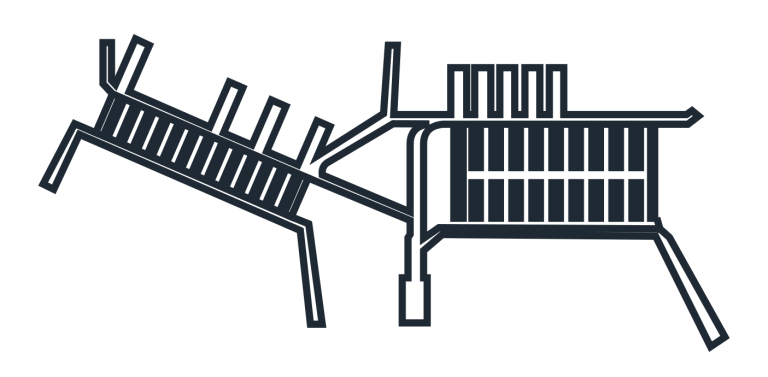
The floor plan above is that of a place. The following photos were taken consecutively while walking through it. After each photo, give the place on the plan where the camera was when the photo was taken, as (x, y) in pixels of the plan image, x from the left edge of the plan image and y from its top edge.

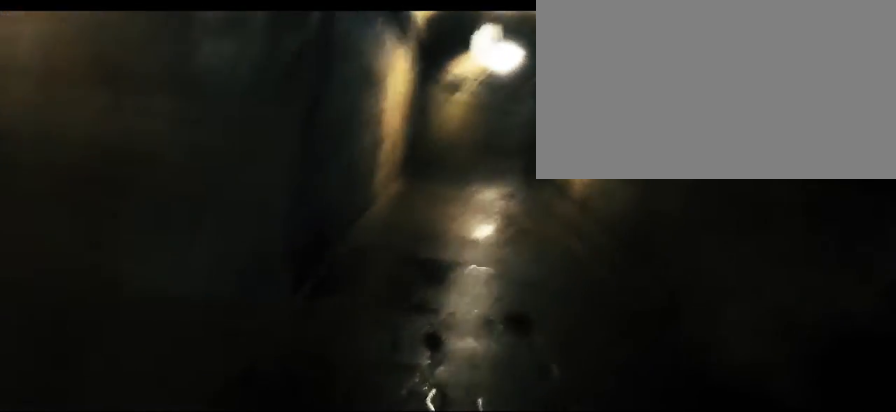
(627, 228)
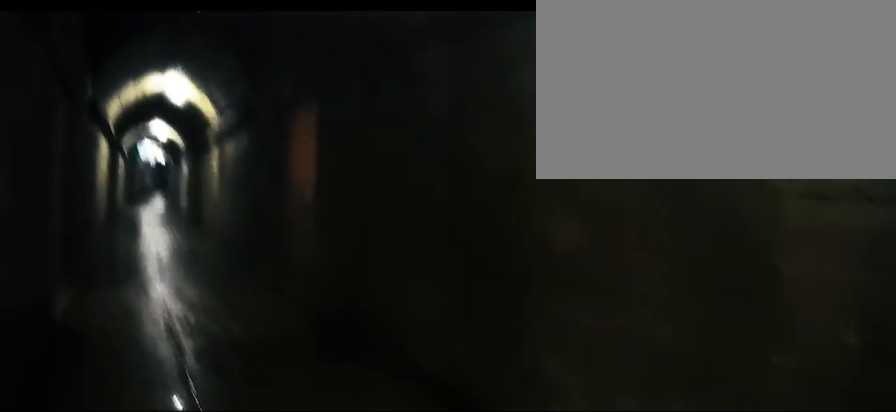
(543, 121)
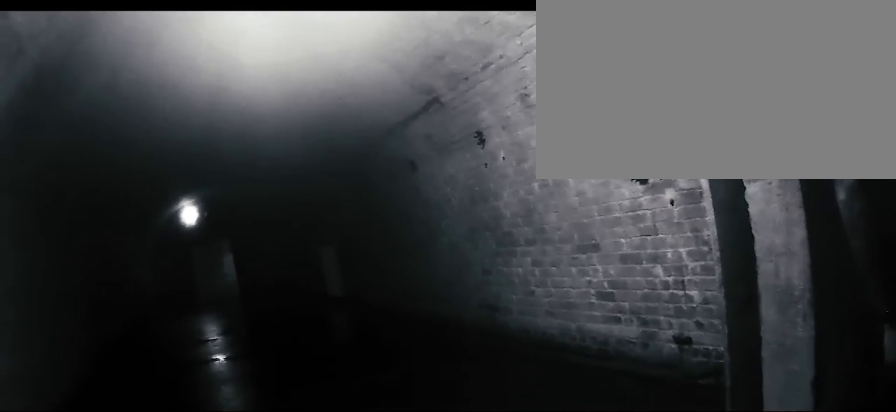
(207, 128)
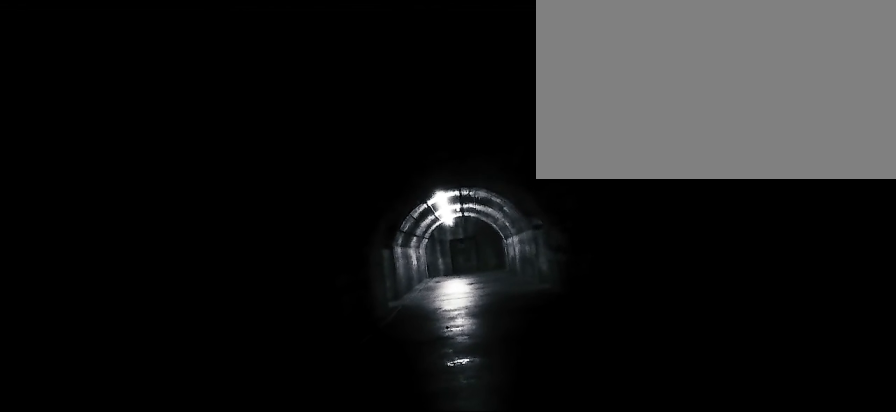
(392, 59)
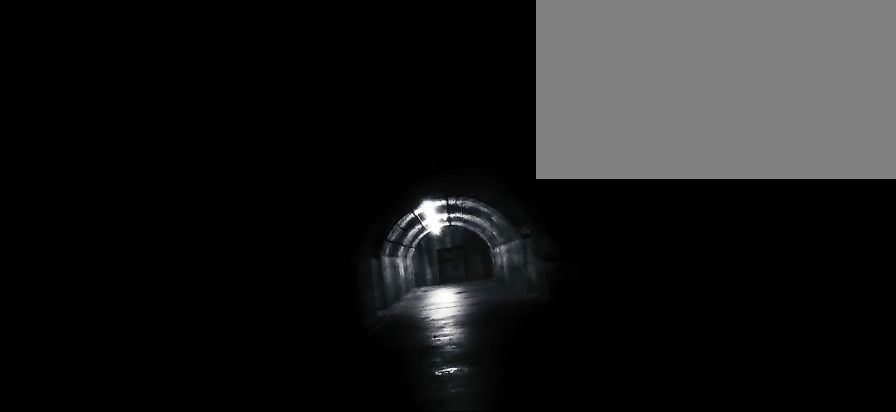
(392, 59)
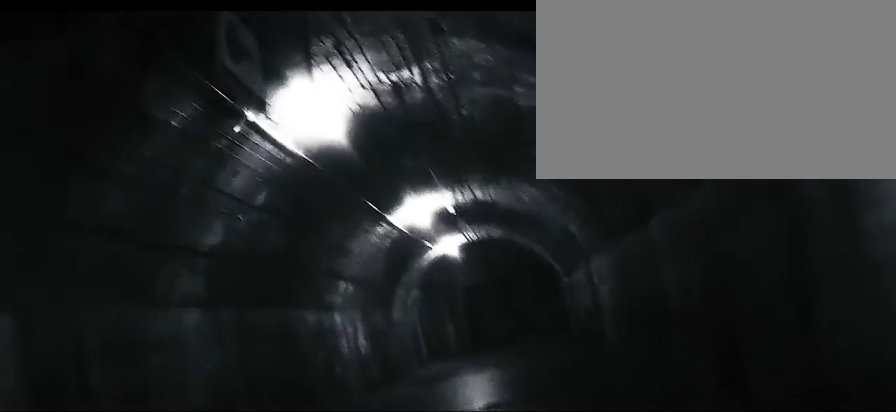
(392, 59)
